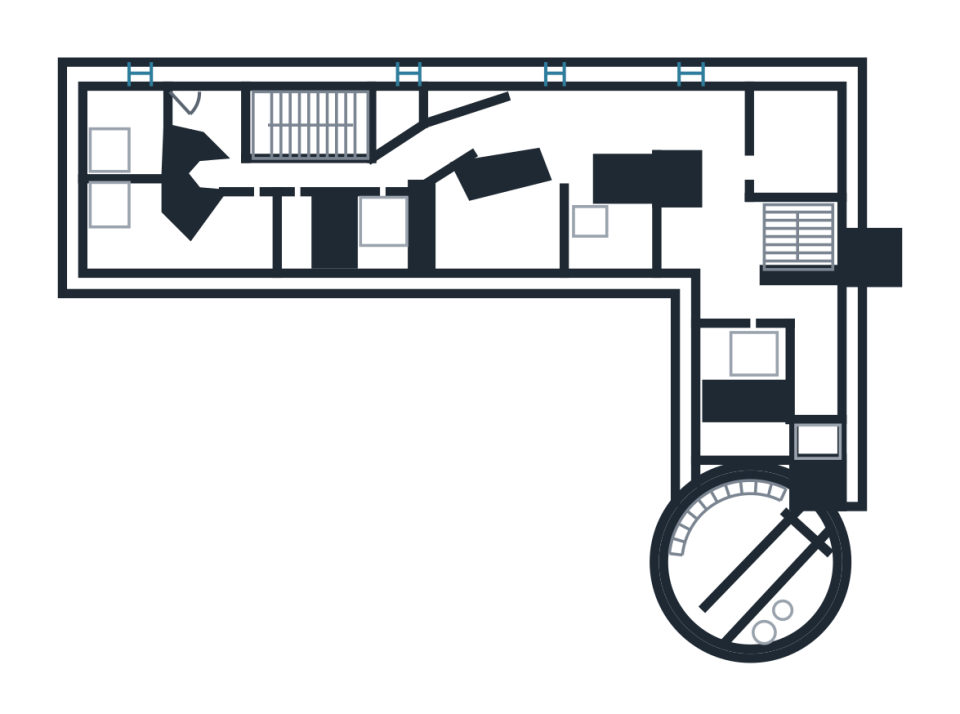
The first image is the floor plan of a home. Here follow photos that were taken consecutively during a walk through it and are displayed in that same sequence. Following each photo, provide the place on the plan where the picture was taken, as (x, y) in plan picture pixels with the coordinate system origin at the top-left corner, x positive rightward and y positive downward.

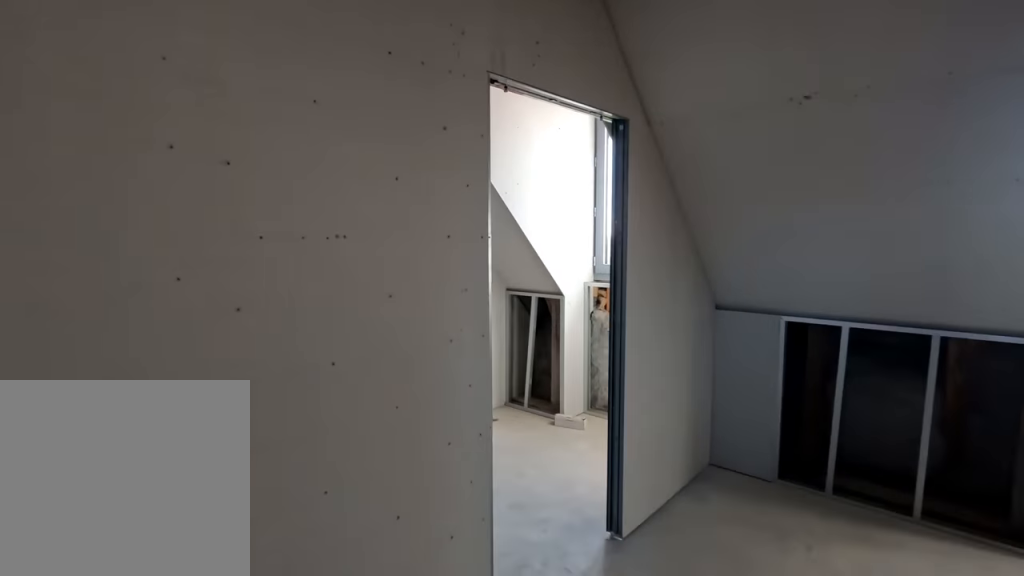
(773, 356)
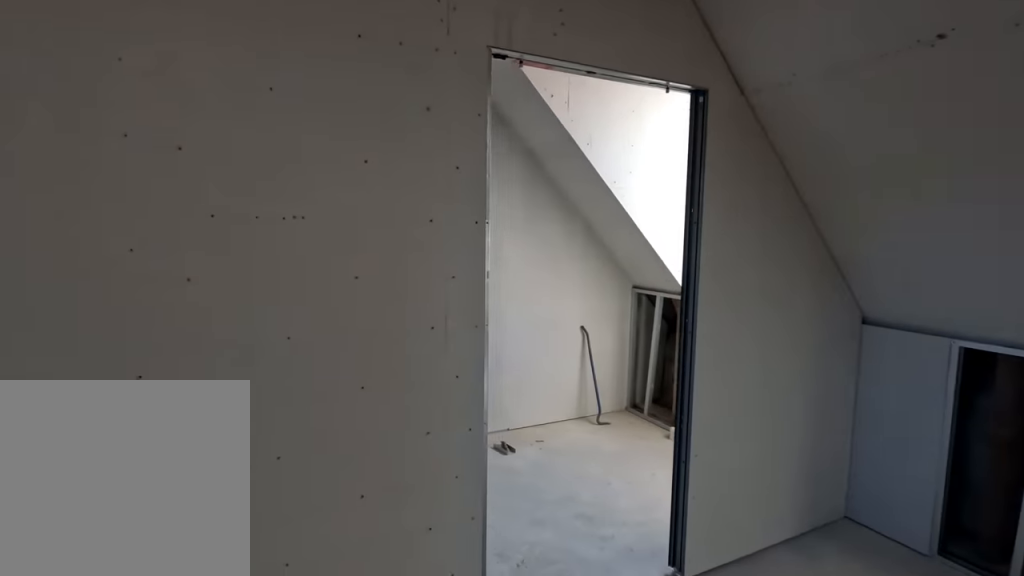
(762, 356)
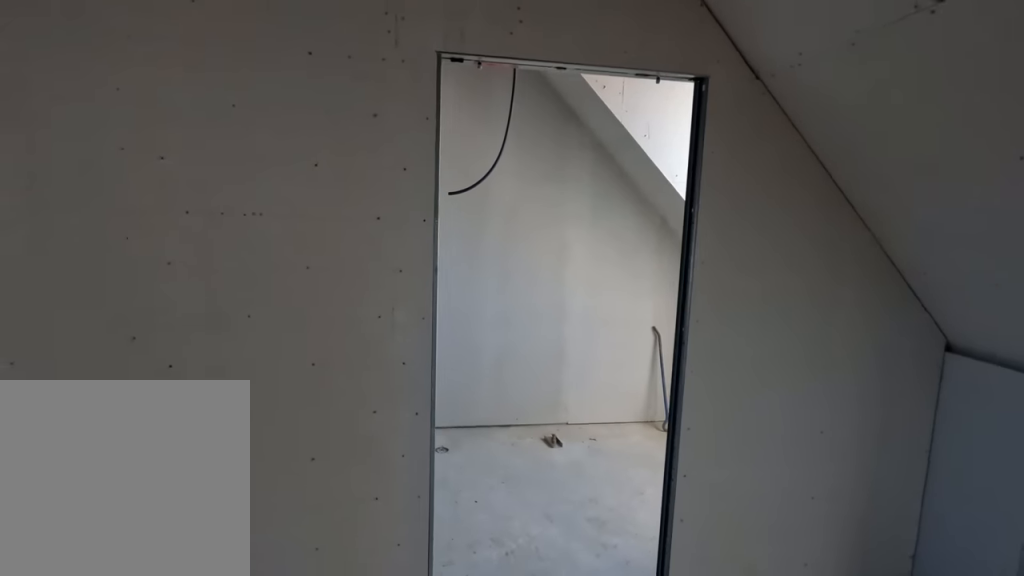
(749, 352)
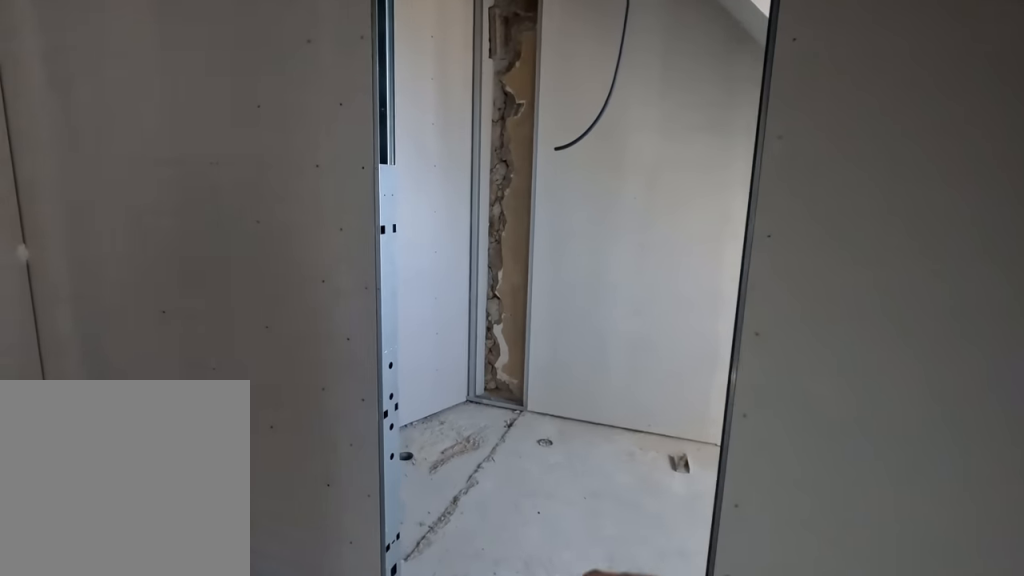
(742, 356)
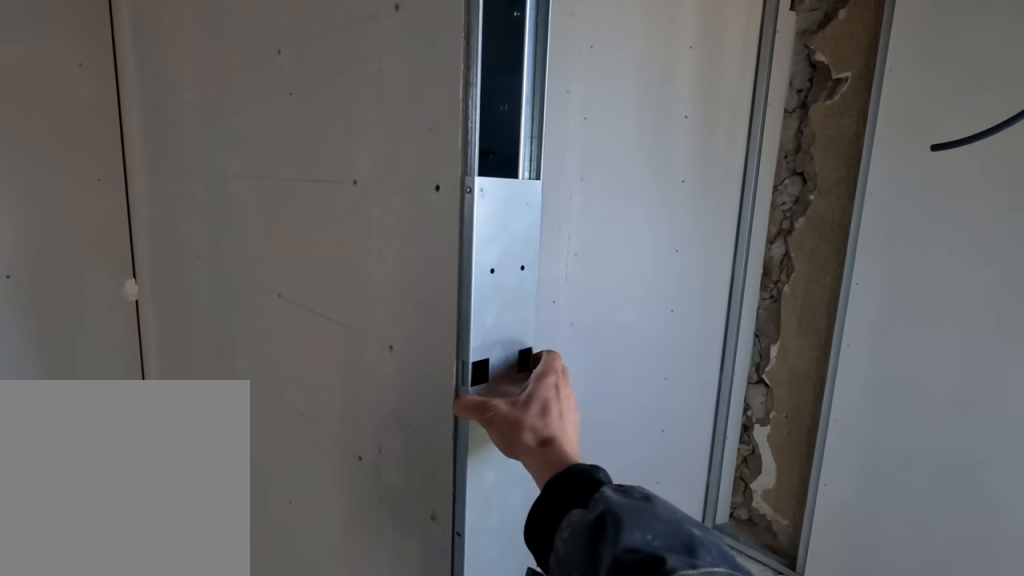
(743, 356)
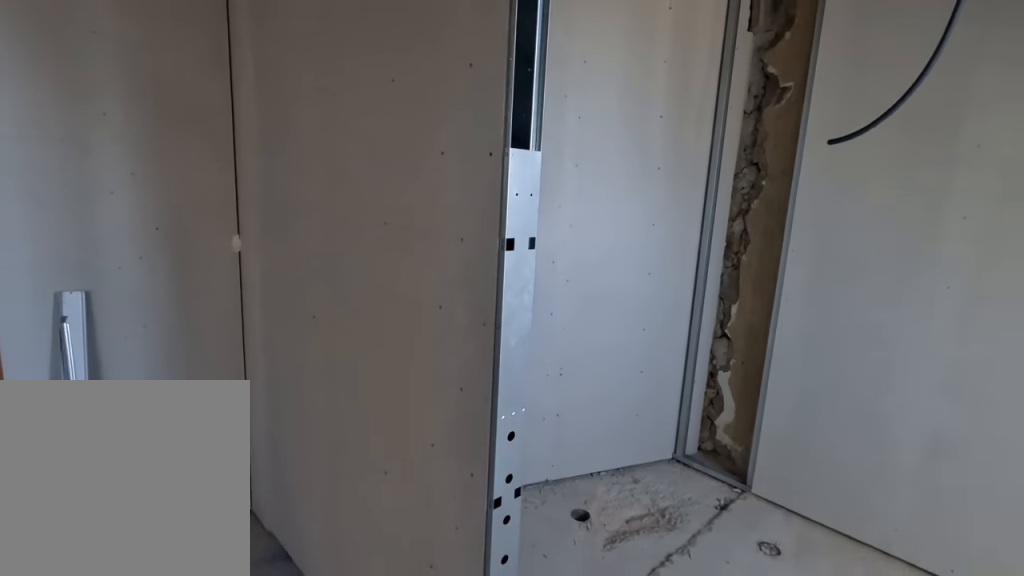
(743, 356)
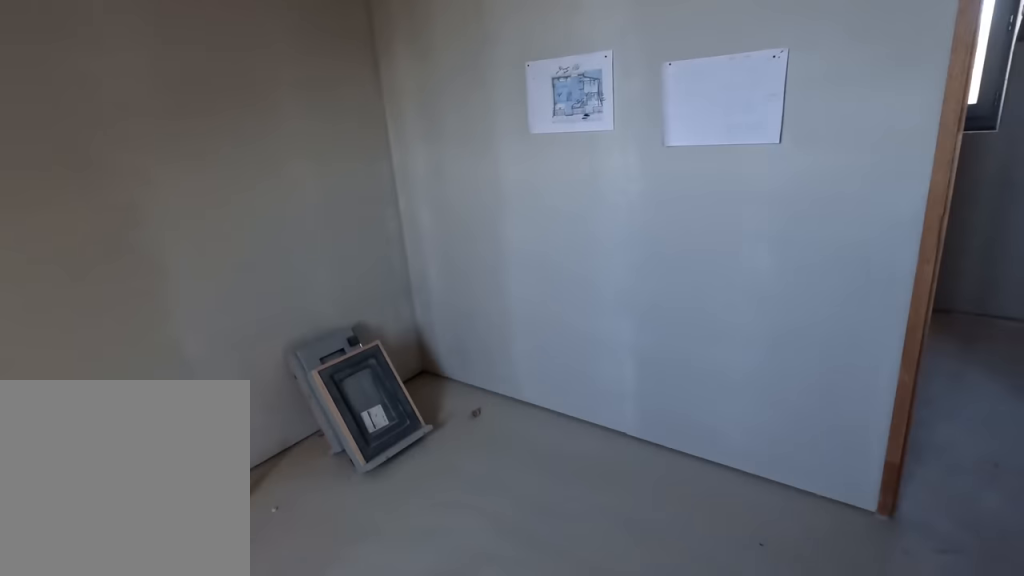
(743, 360)
